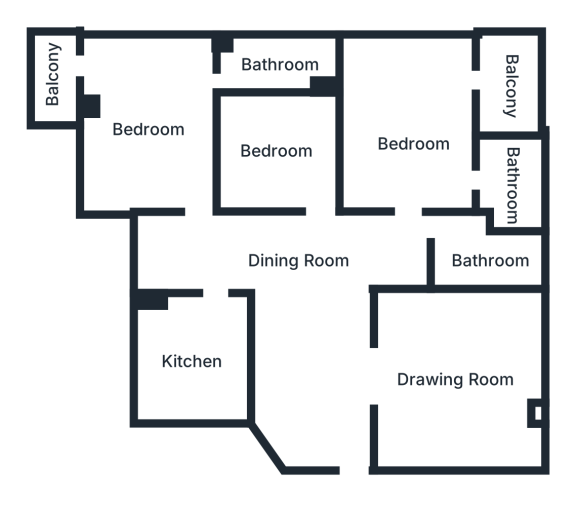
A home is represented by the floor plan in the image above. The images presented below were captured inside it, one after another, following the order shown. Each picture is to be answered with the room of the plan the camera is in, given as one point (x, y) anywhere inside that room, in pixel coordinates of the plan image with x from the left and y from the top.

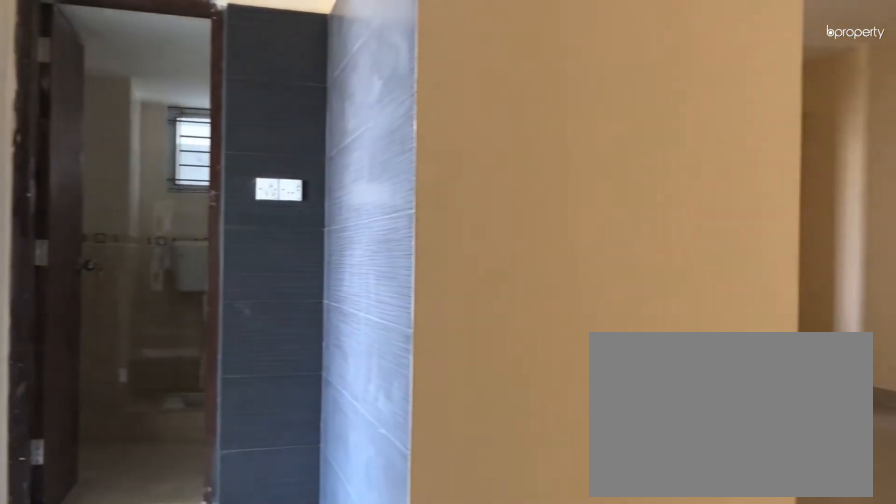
(302, 262)
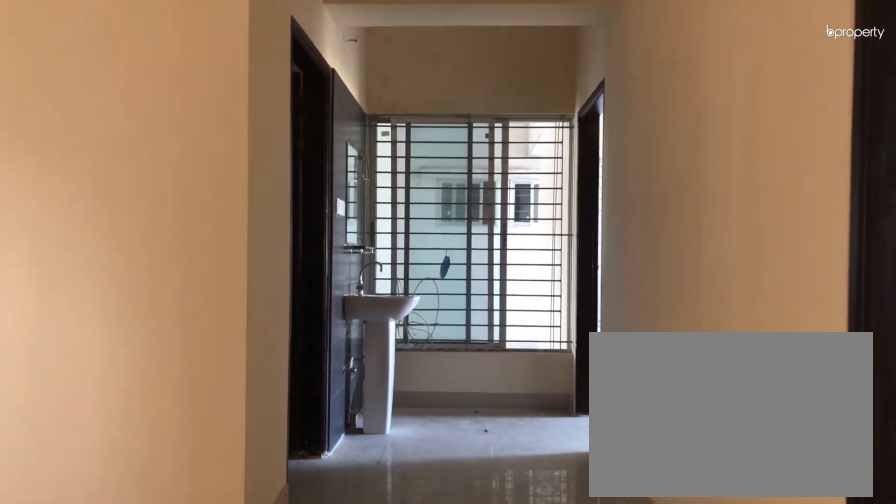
(302, 262)
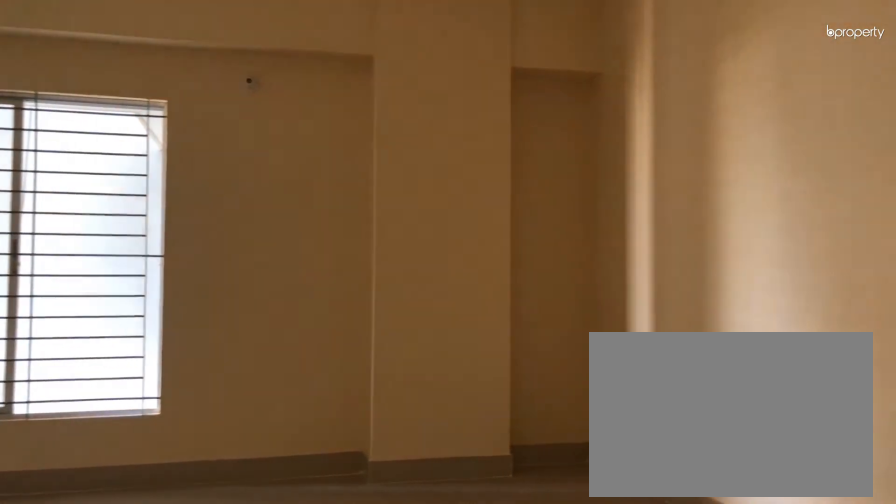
(459, 379)
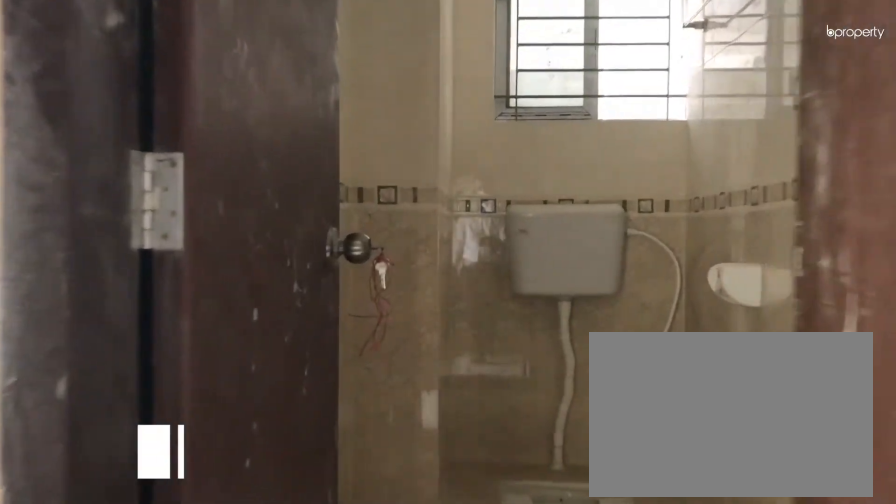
(486, 258)
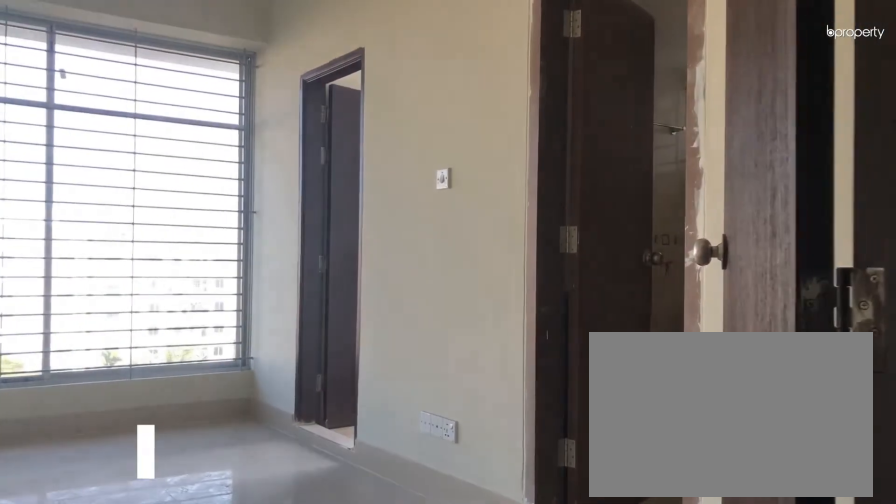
(414, 144)
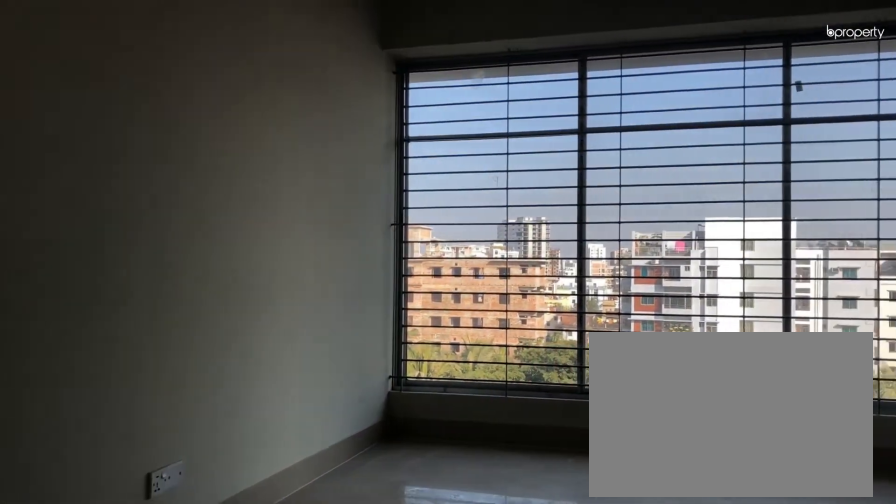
(415, 144)
